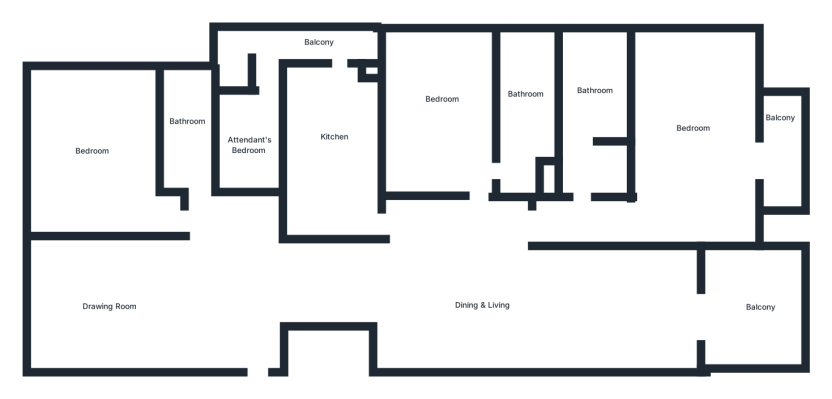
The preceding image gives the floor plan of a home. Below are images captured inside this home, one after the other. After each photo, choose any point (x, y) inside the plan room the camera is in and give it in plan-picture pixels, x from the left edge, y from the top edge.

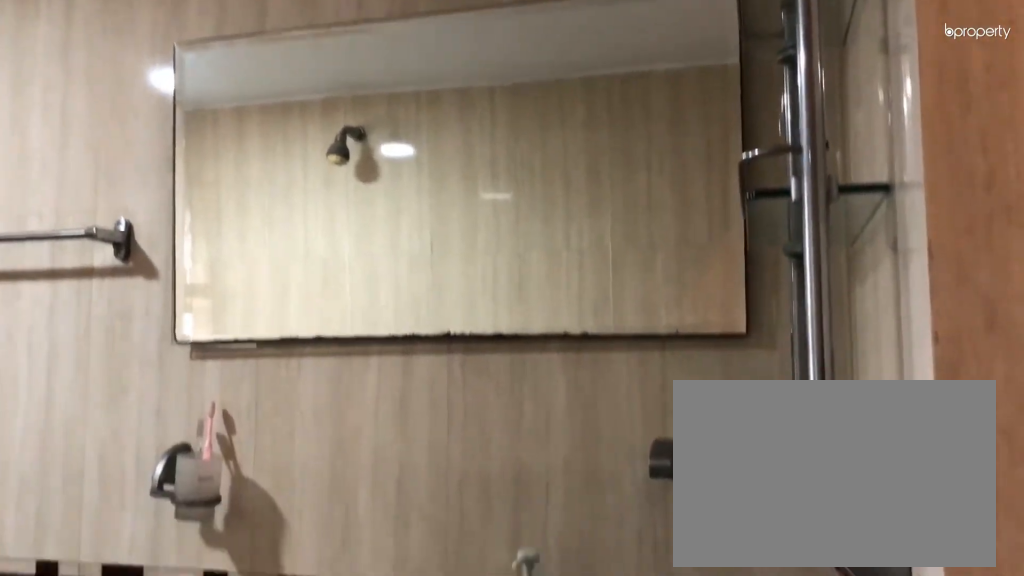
(528, 82)
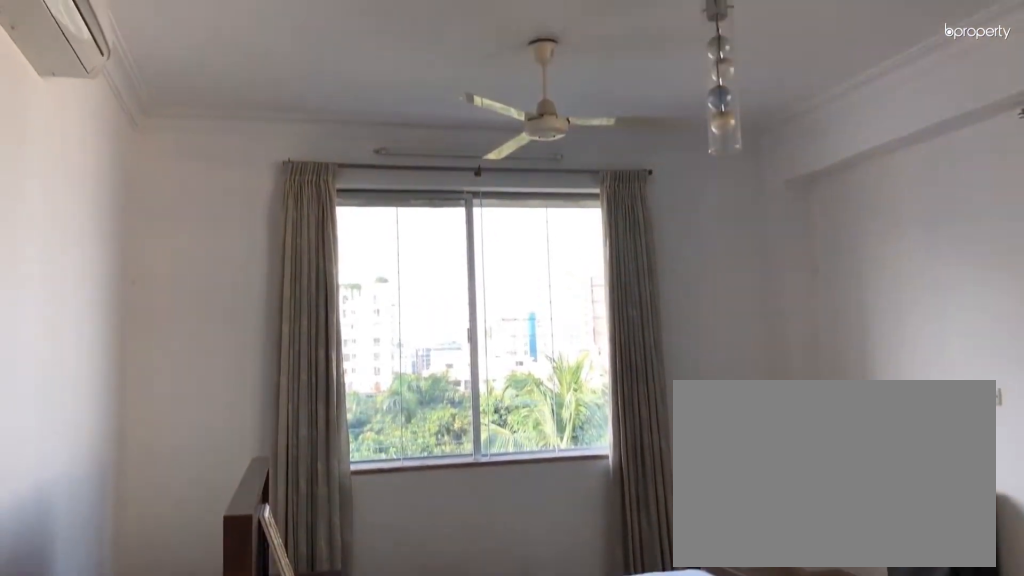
(695, 119)
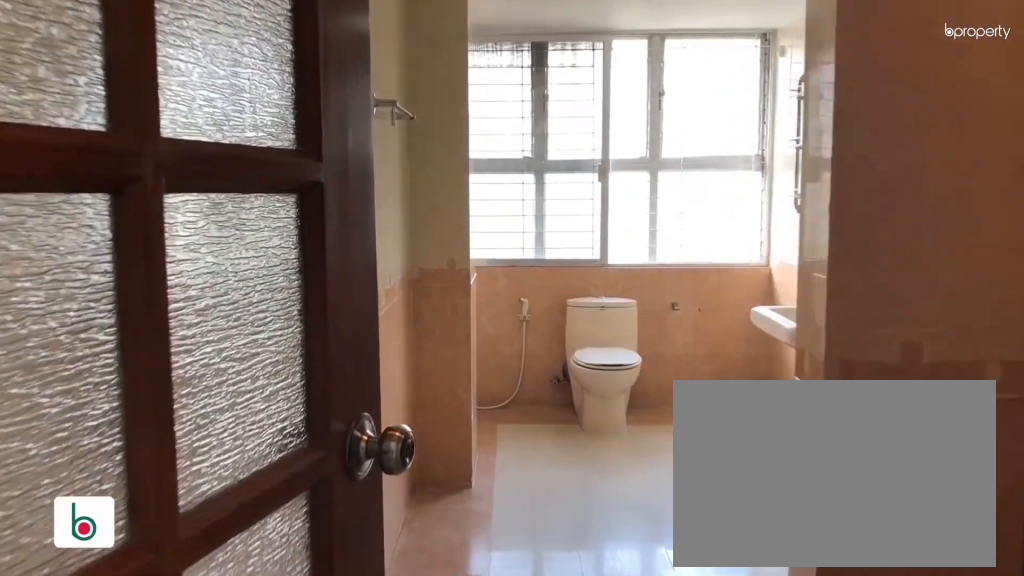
(579, 190)
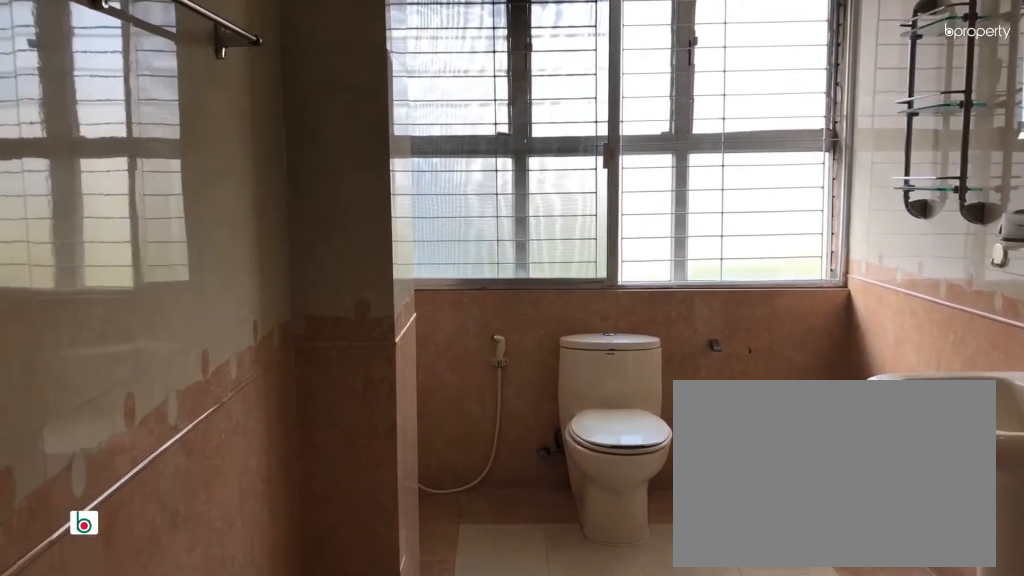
(595, 86)
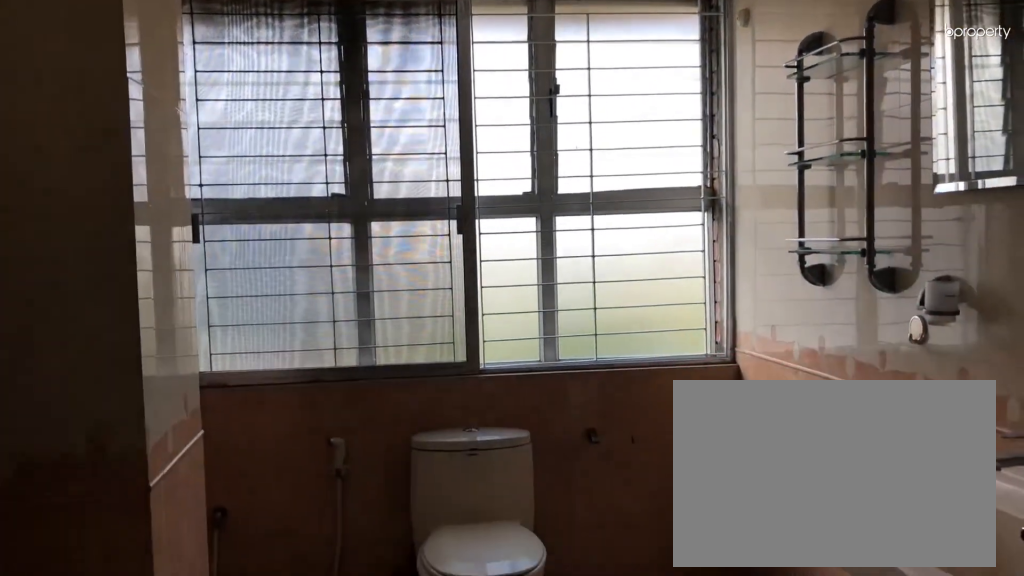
(595, 86)
